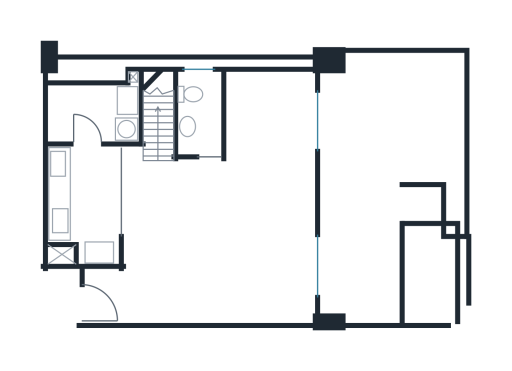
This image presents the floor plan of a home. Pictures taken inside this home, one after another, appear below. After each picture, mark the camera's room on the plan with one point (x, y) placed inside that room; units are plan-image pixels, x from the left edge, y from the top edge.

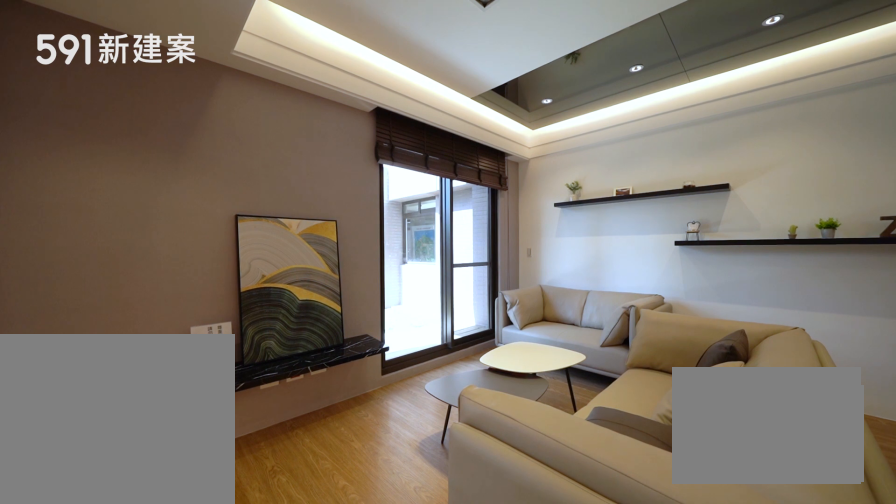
(258, 244)
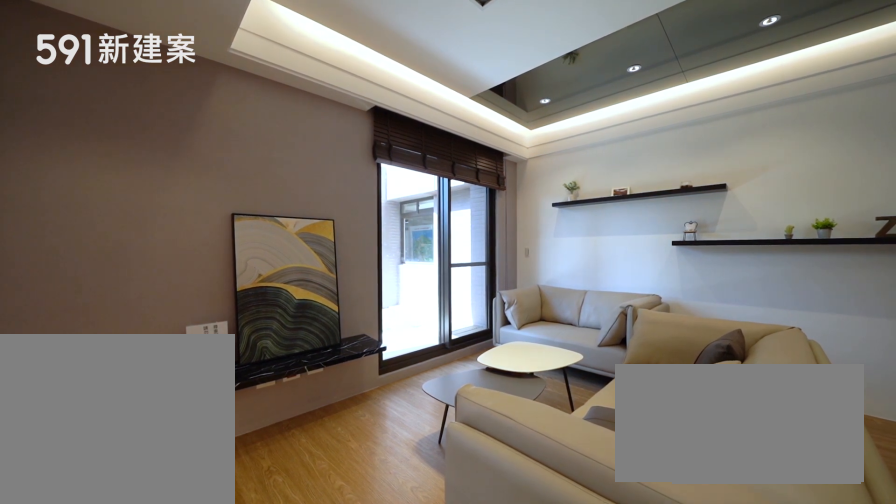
(258, 244)
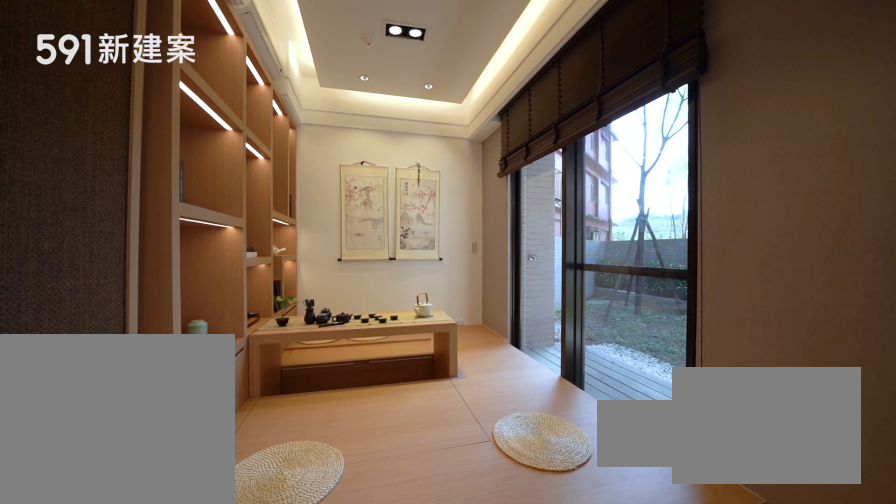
(270, 112)
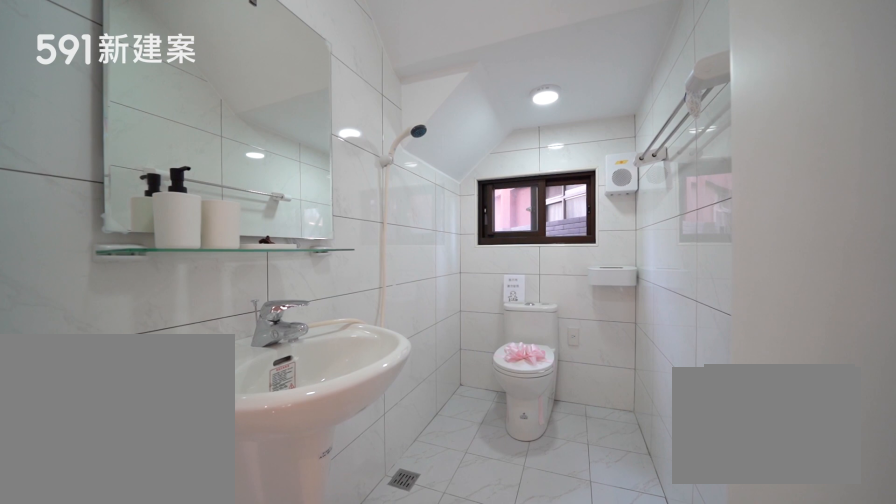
(198, 109)
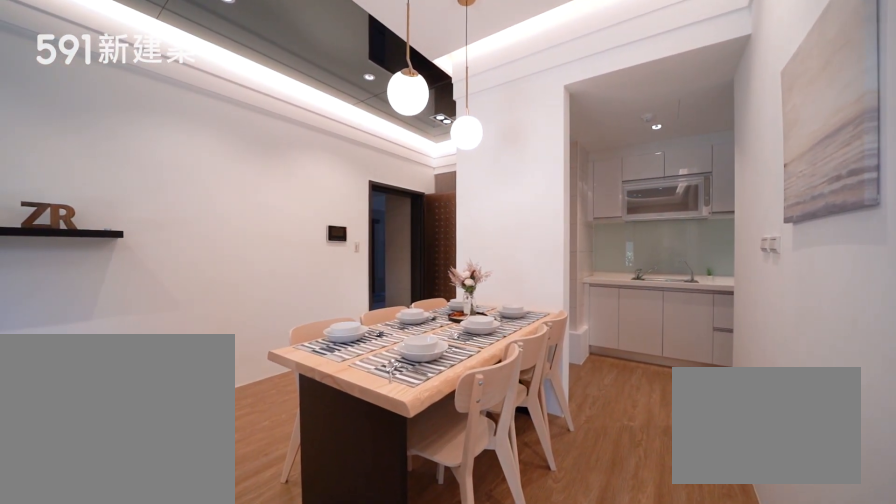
(165, 225)
